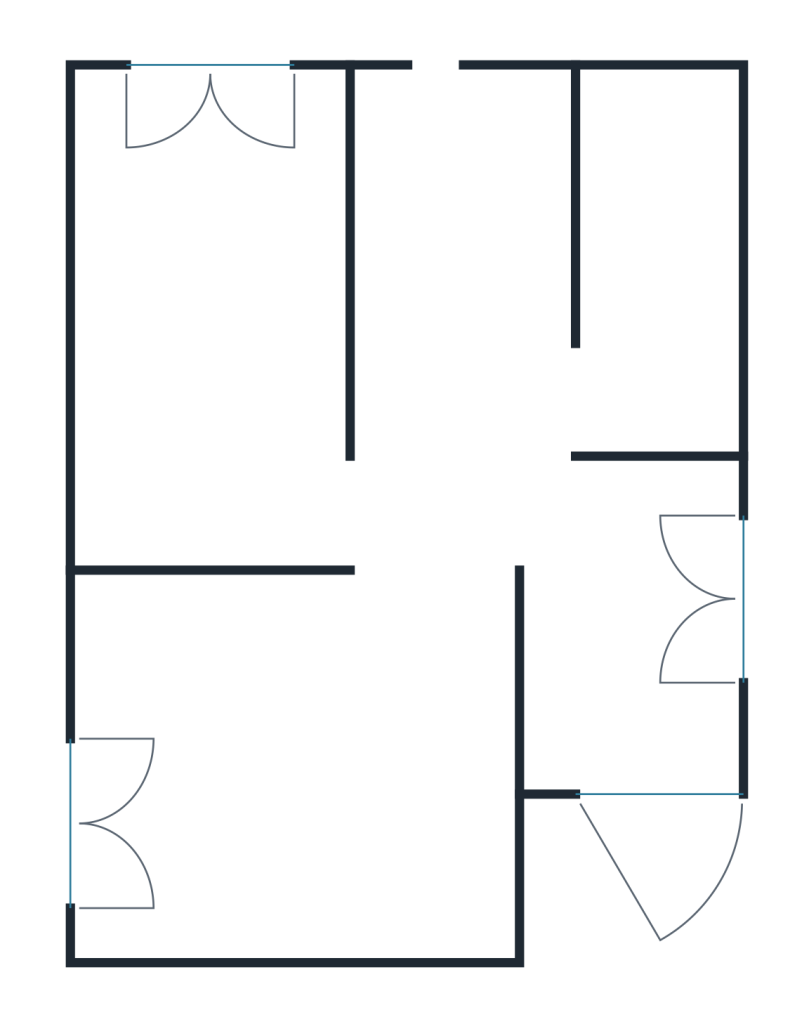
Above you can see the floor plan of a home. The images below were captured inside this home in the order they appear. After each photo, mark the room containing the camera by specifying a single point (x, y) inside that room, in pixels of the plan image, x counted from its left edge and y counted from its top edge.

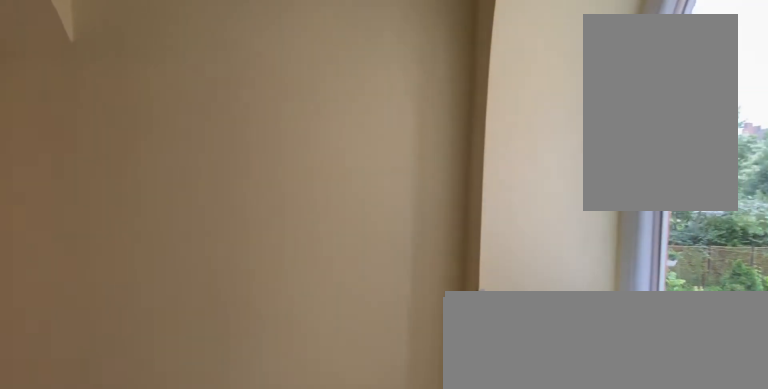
(631, 636)
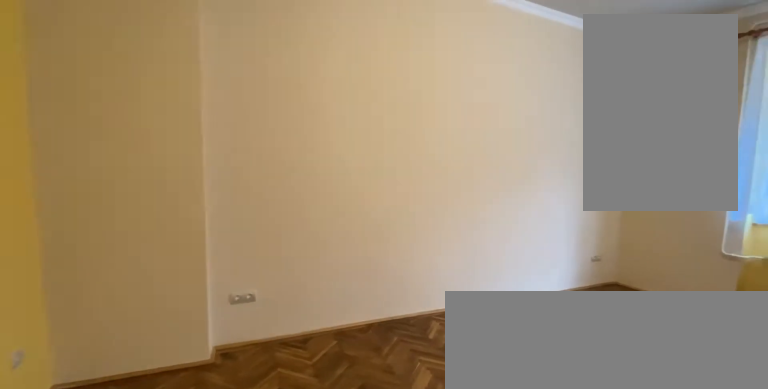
(298, 765)
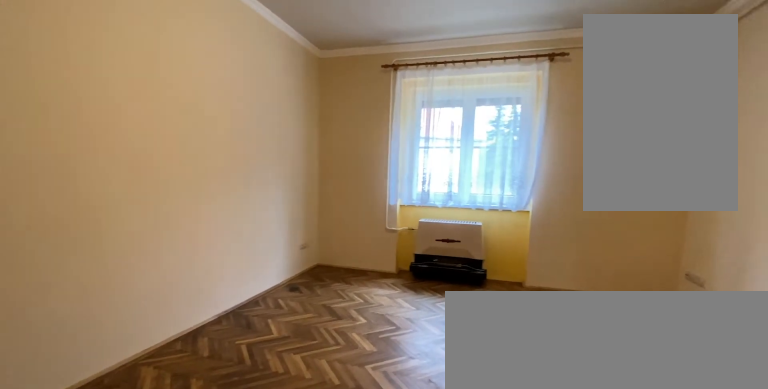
(298, 765)
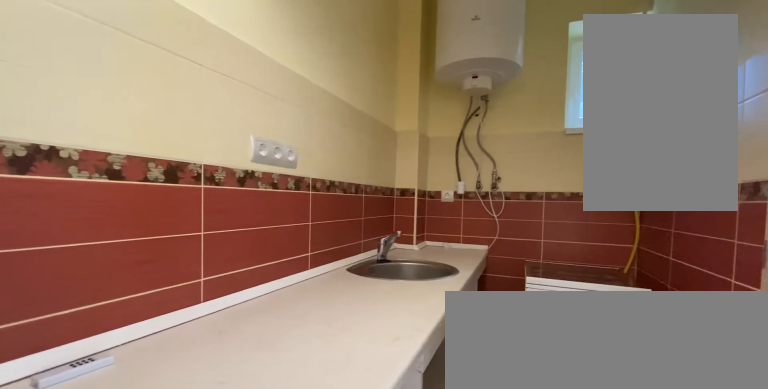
(465, 282)
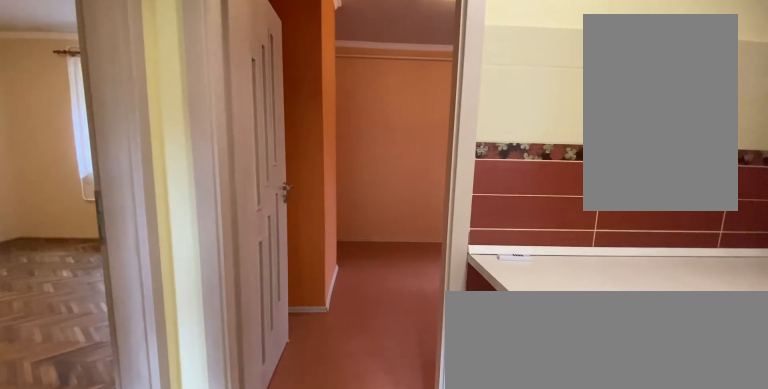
(465, 282)
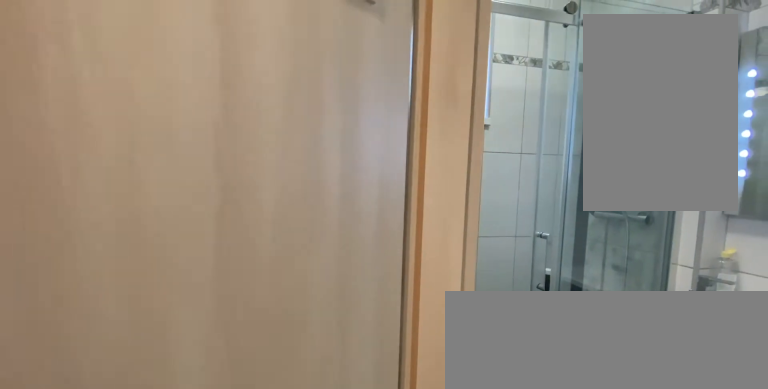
(661, 305)
